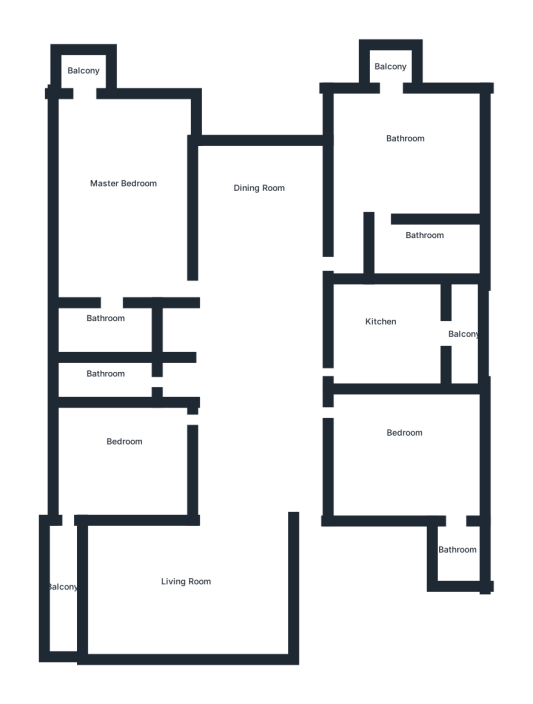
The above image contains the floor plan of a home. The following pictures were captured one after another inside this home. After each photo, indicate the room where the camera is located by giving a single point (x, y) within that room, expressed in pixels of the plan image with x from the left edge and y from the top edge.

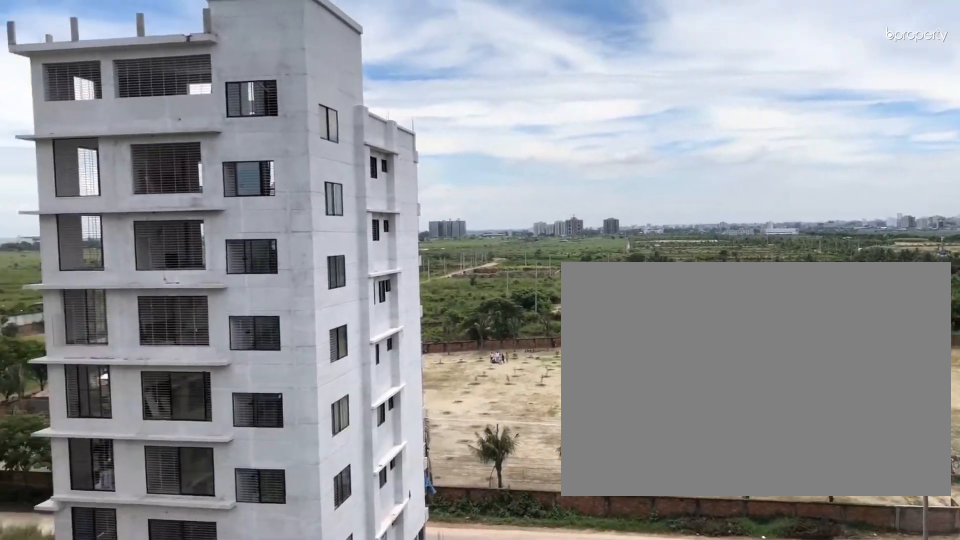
(387, 70)
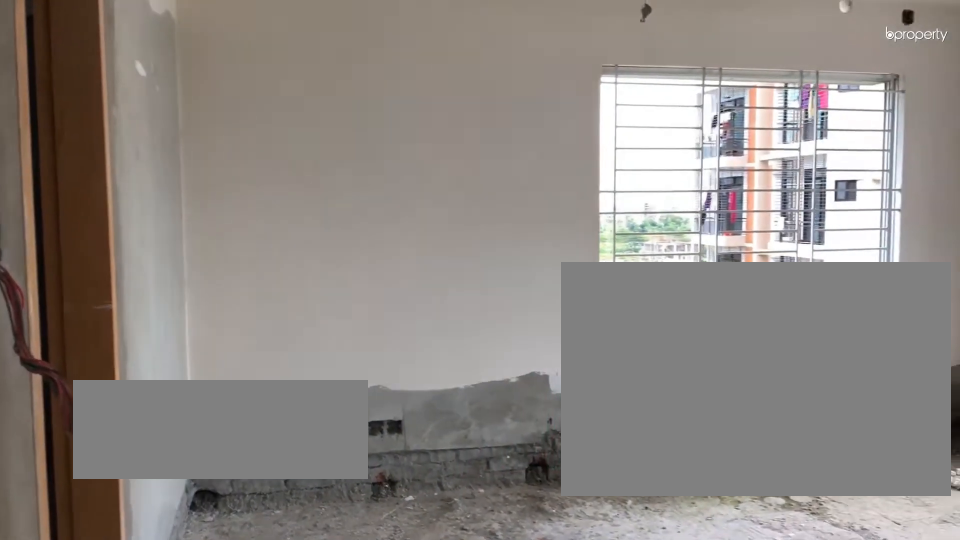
(115, 199)
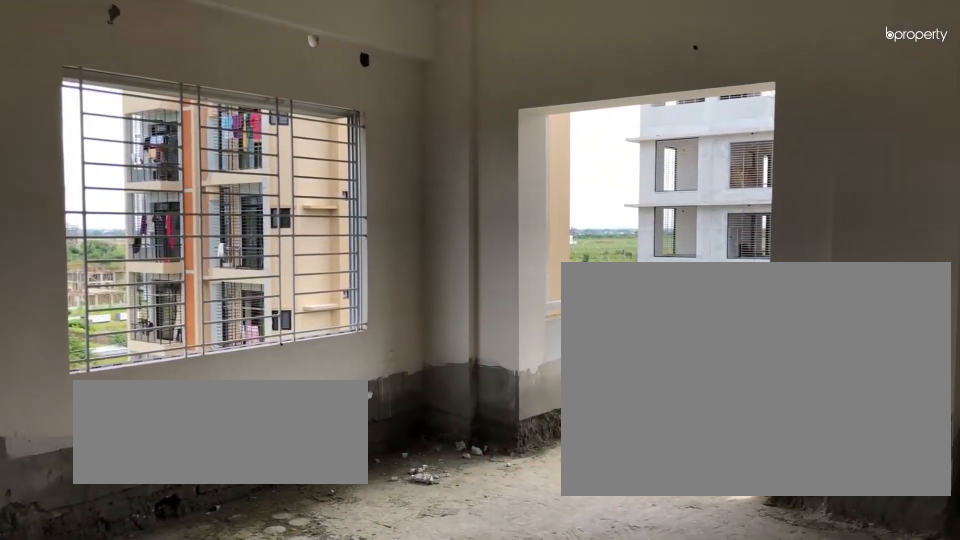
(115, 199)
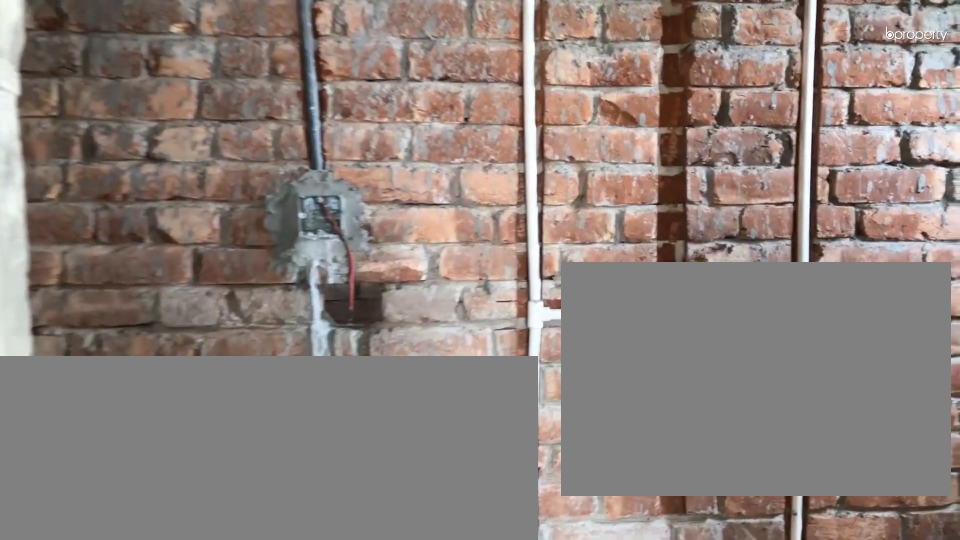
(101, 334)
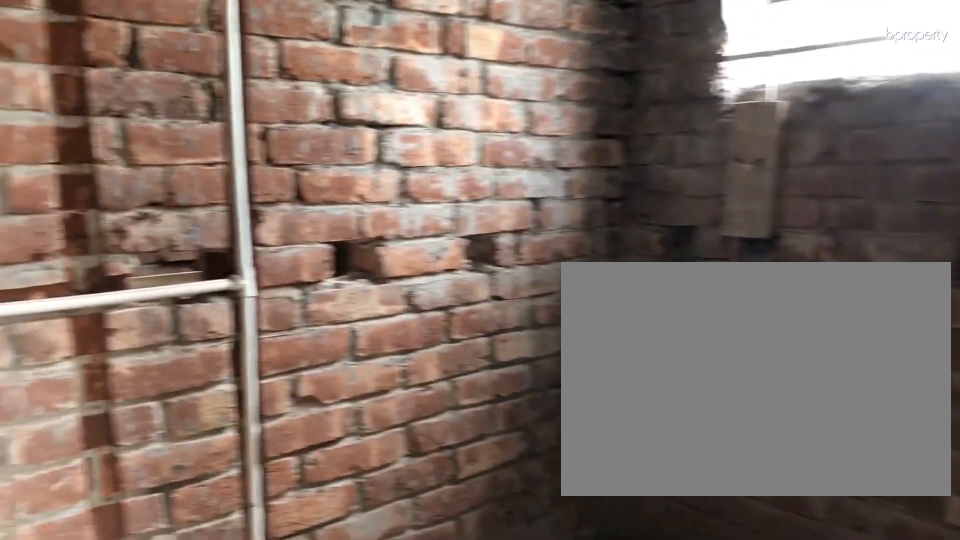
(101, 334)
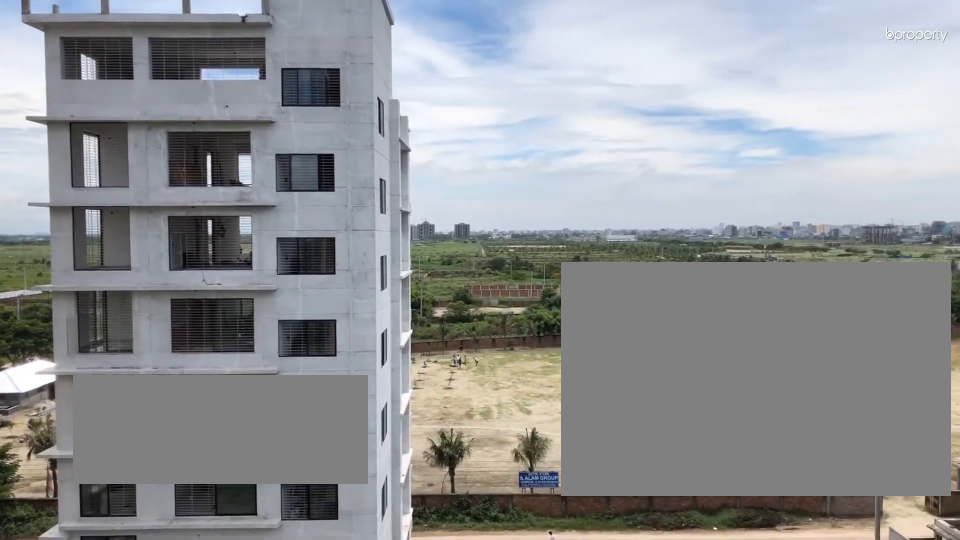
(82, 78)
